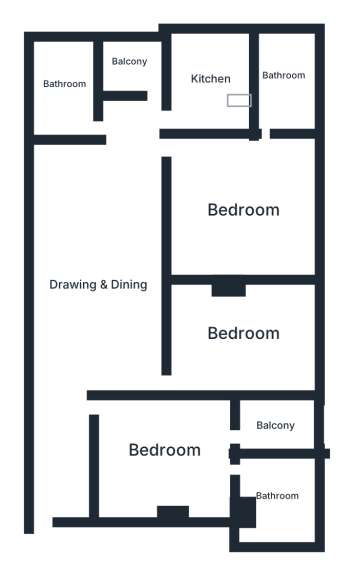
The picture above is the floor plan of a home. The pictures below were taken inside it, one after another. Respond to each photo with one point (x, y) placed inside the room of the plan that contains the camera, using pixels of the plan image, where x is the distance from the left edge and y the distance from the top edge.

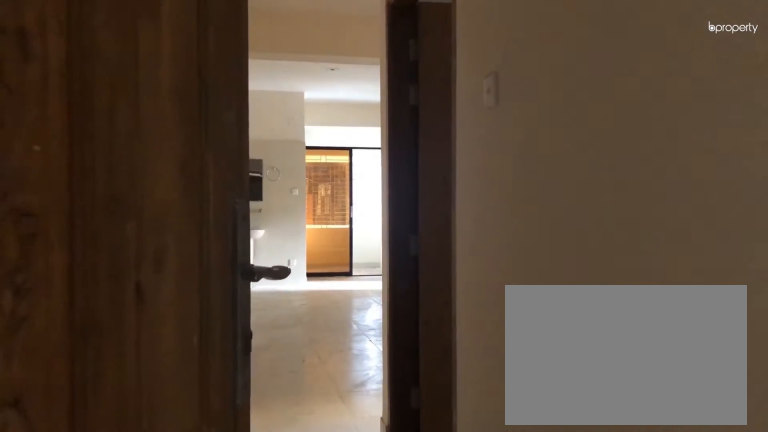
(49, 436)
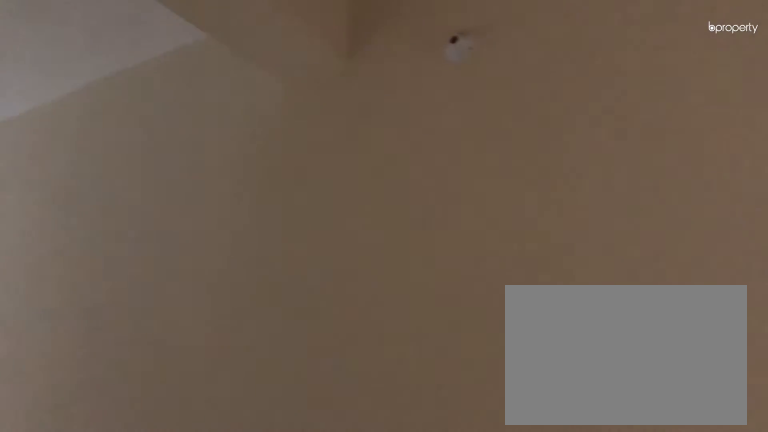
(98, 282)
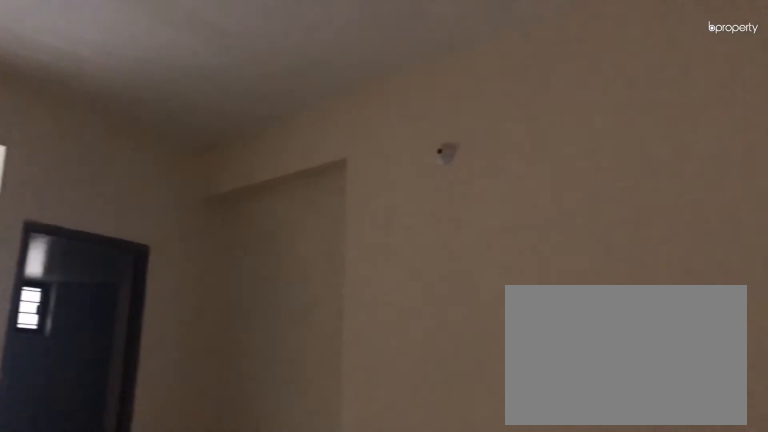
(164, 452)
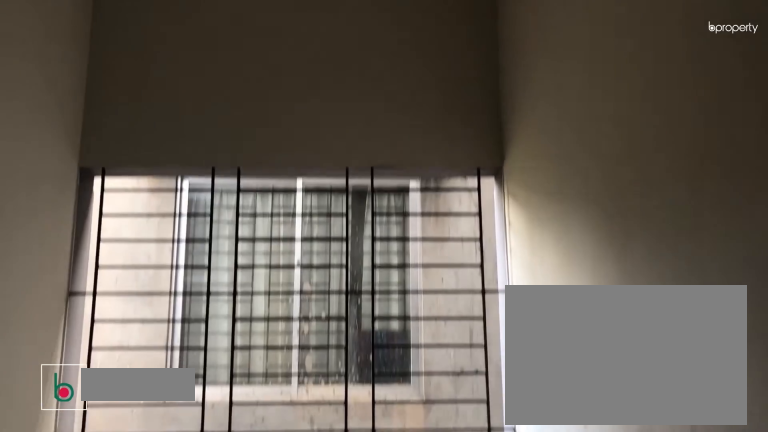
(276, 426)
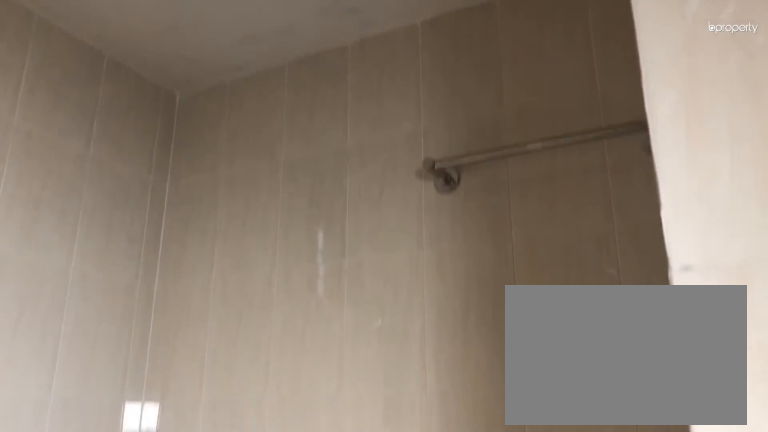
(278, 498)
